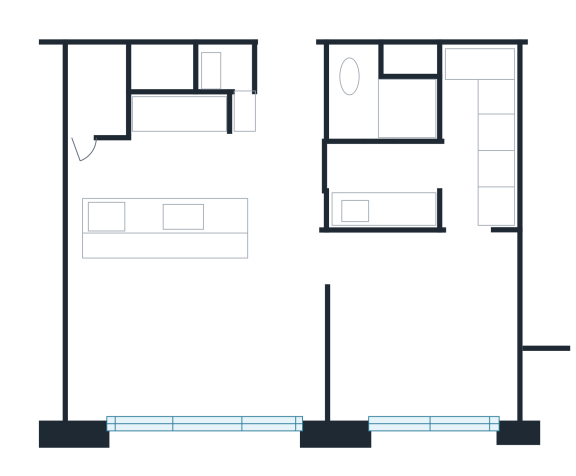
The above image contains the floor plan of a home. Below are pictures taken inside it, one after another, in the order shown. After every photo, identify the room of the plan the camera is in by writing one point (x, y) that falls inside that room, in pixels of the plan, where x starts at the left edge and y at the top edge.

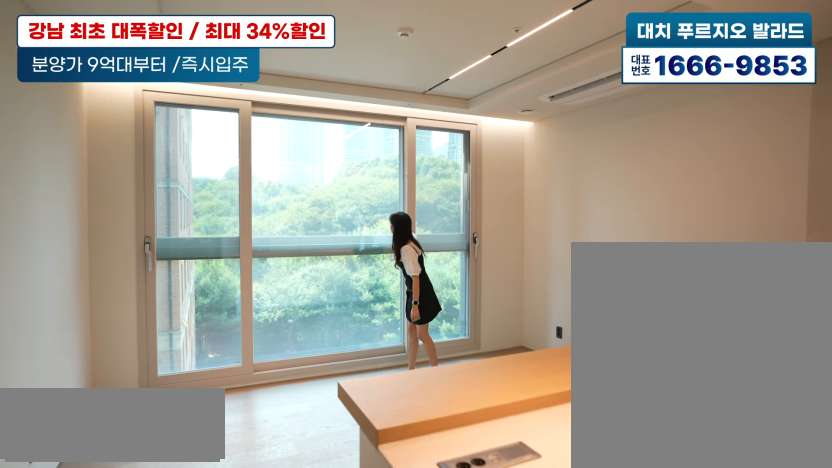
(189, 341)
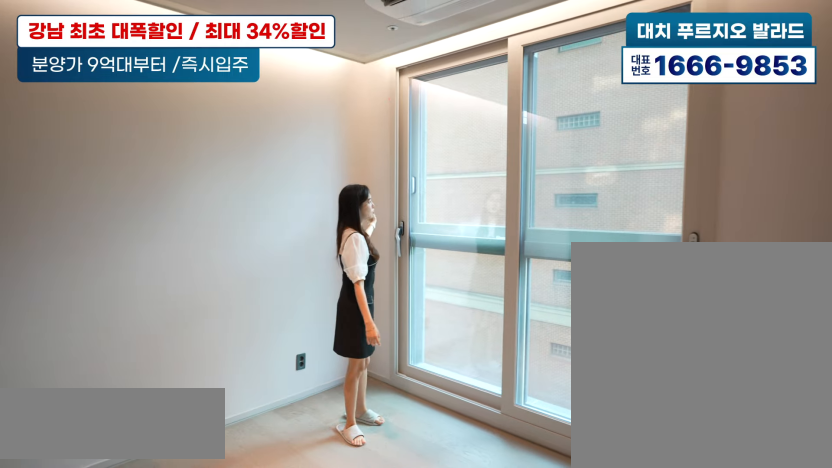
(427, 336)
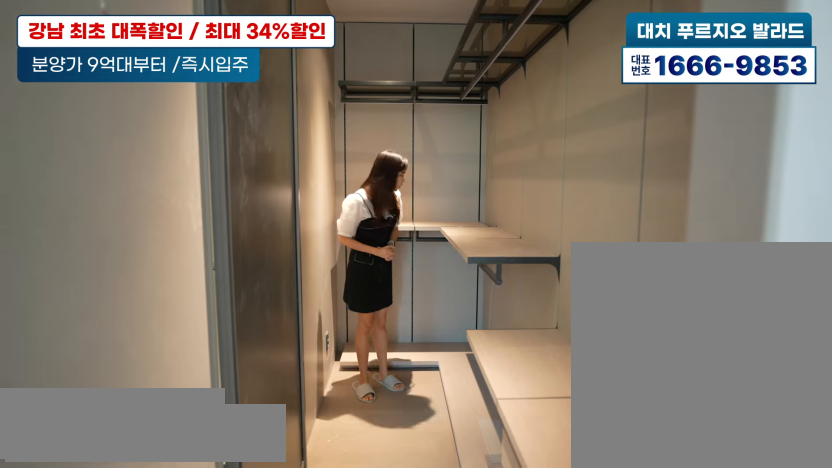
(437, 151)
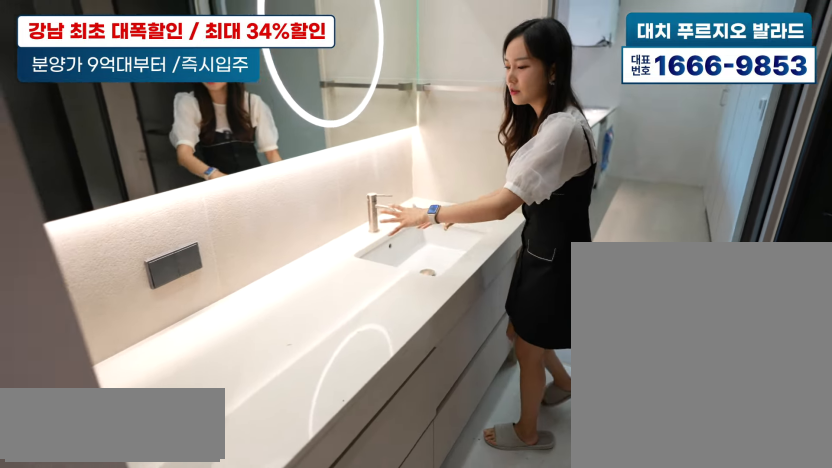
(436, 148)
